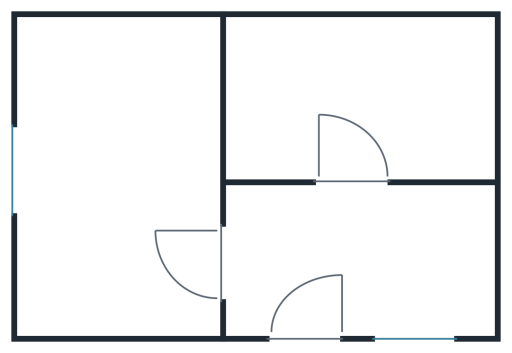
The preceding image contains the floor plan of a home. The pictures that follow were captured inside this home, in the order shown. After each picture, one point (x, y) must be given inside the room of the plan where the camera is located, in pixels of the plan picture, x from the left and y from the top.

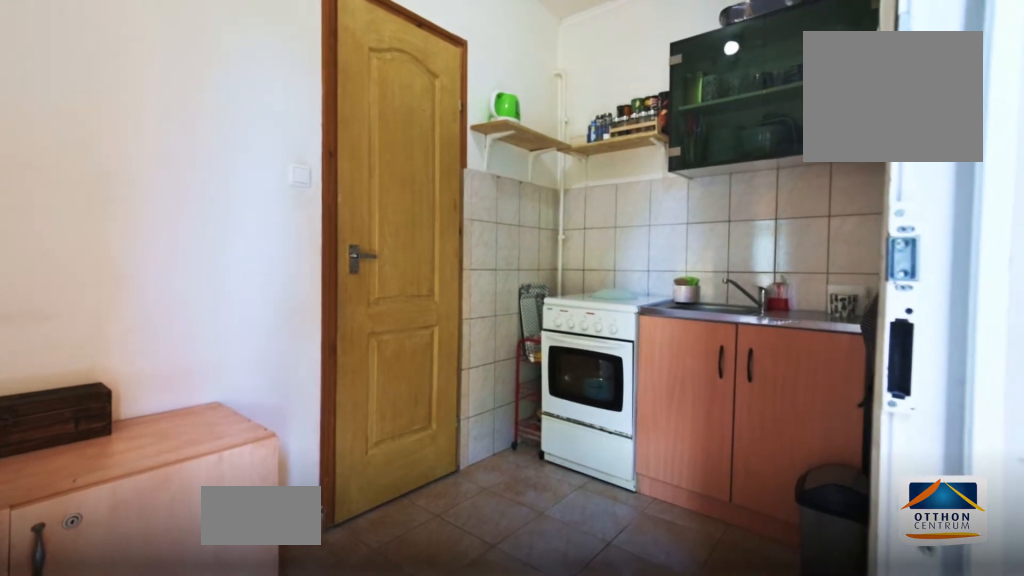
(359, 263)
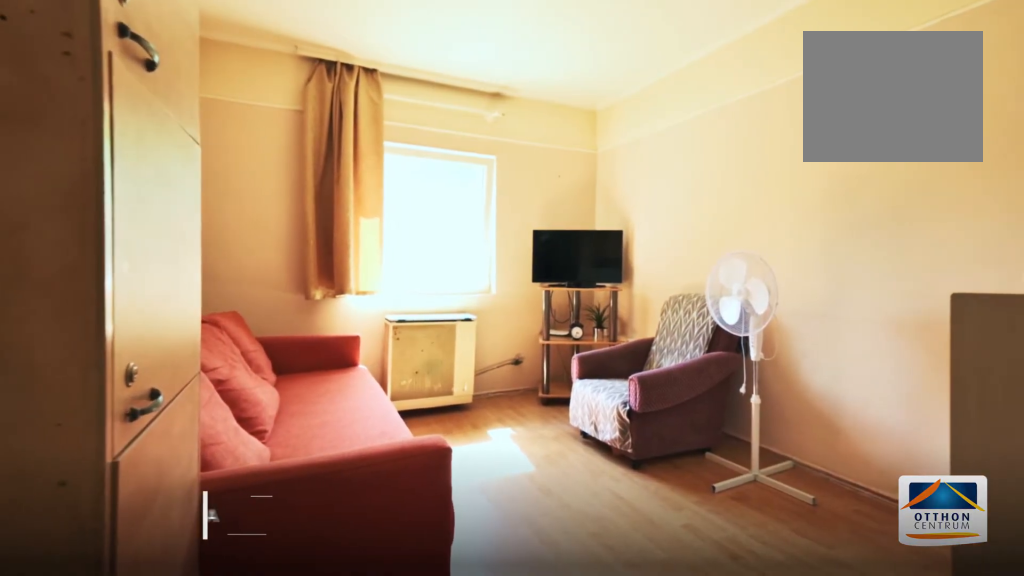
(115, 210)
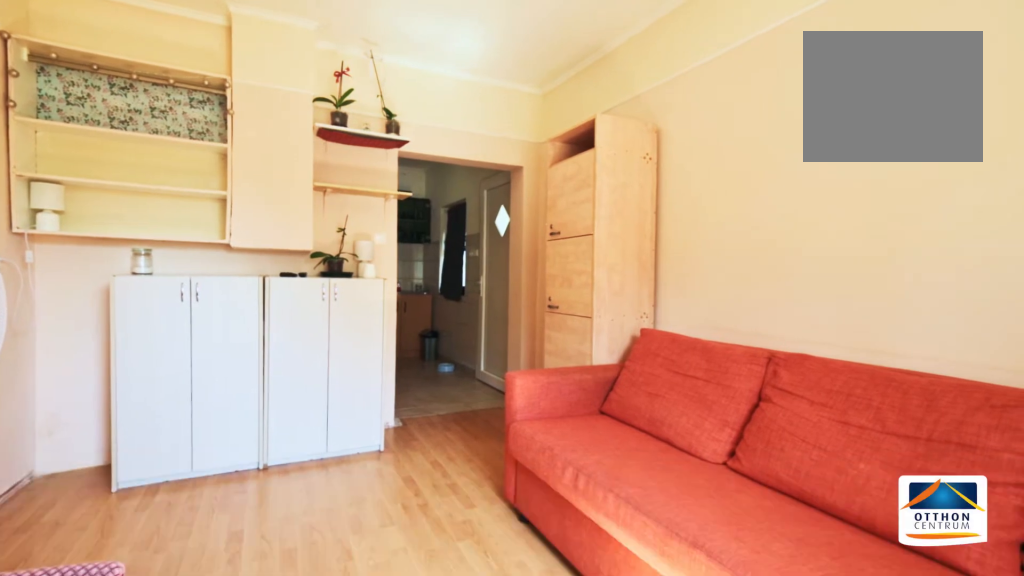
(115, 211)
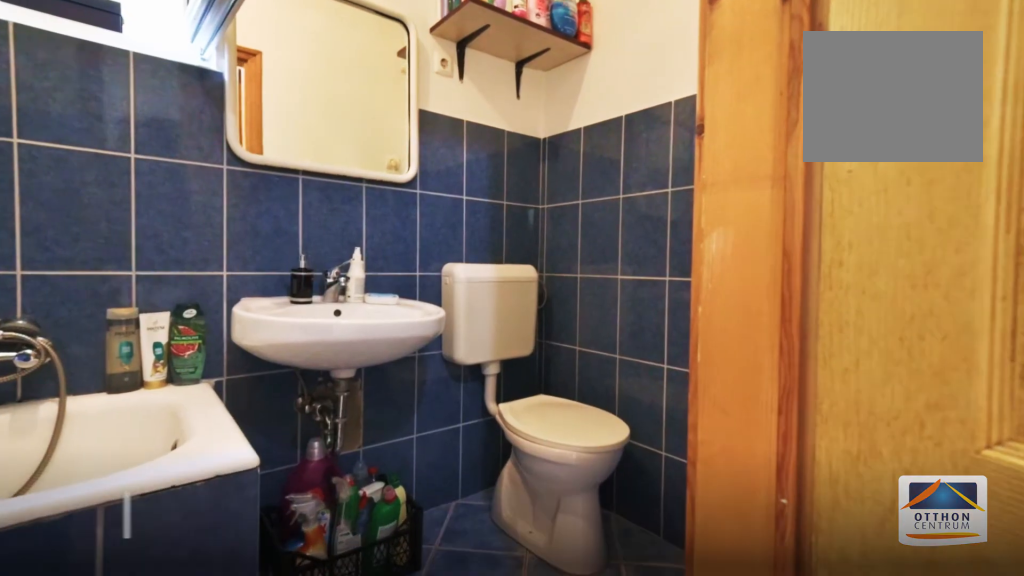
(393, 83)
